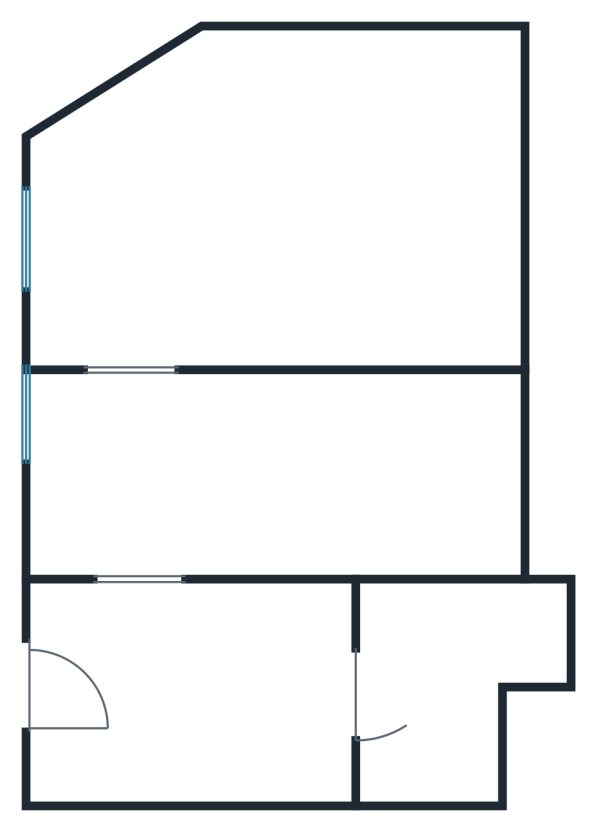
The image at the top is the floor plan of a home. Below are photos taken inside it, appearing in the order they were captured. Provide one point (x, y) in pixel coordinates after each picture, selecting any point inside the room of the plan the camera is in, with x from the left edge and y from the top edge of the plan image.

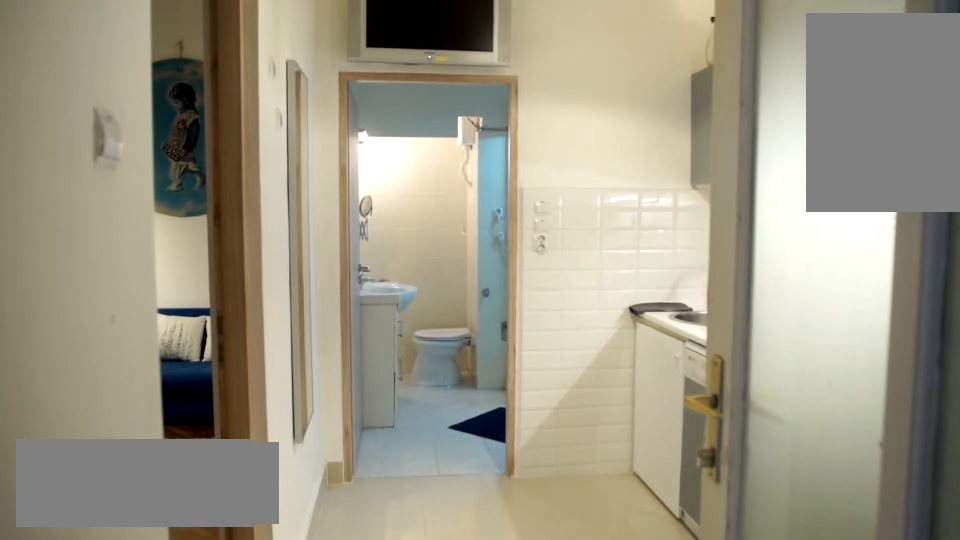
(169, 684)
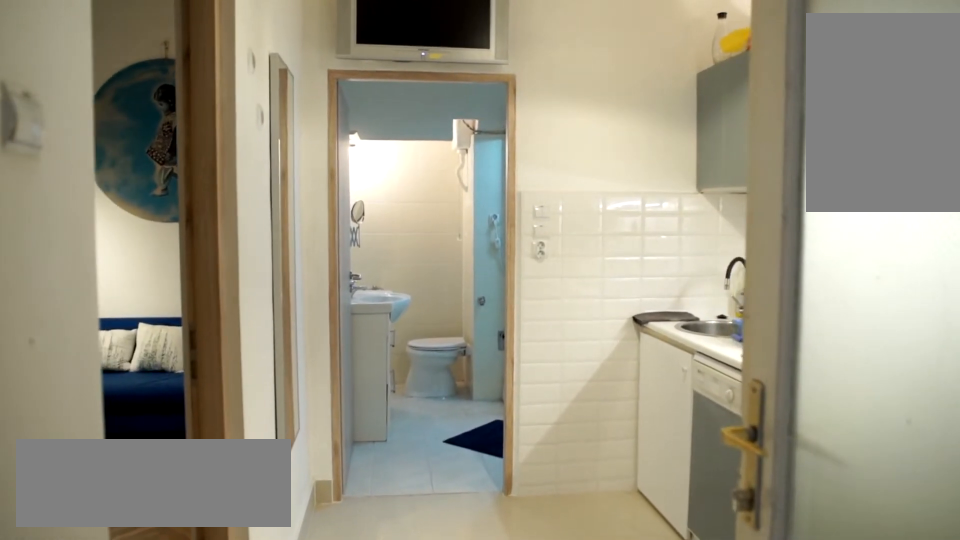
(169, 684)
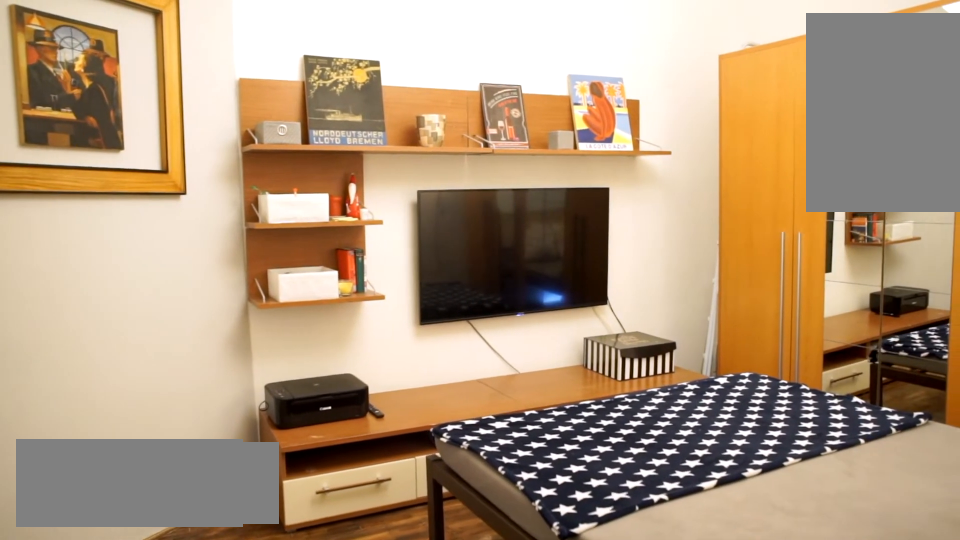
(241, 216)
